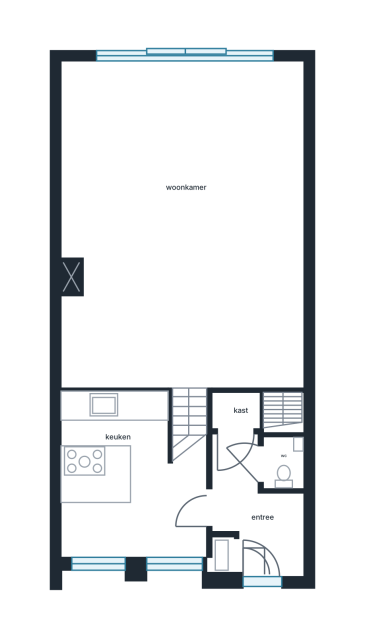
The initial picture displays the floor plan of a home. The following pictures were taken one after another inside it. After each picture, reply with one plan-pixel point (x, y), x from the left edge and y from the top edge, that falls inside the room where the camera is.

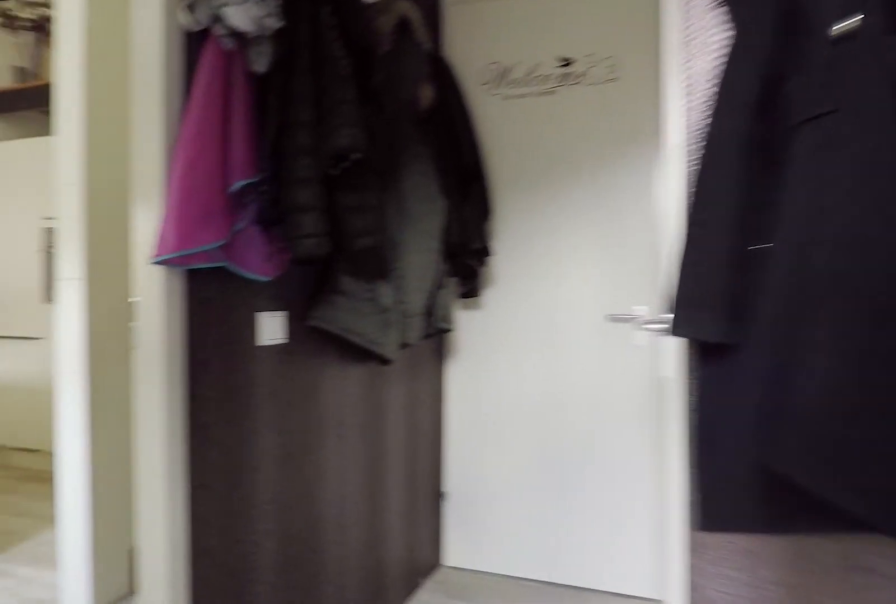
(255, 511)
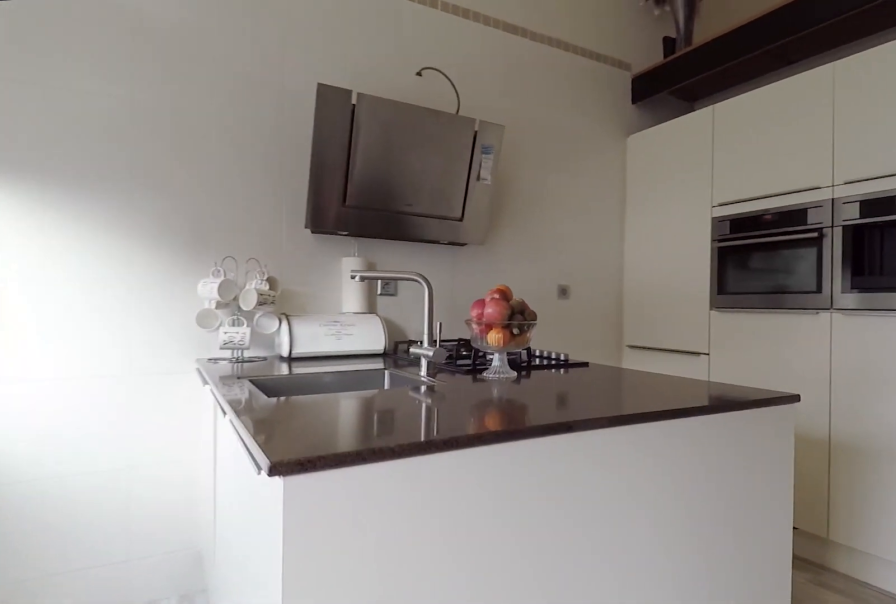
(128, 479)
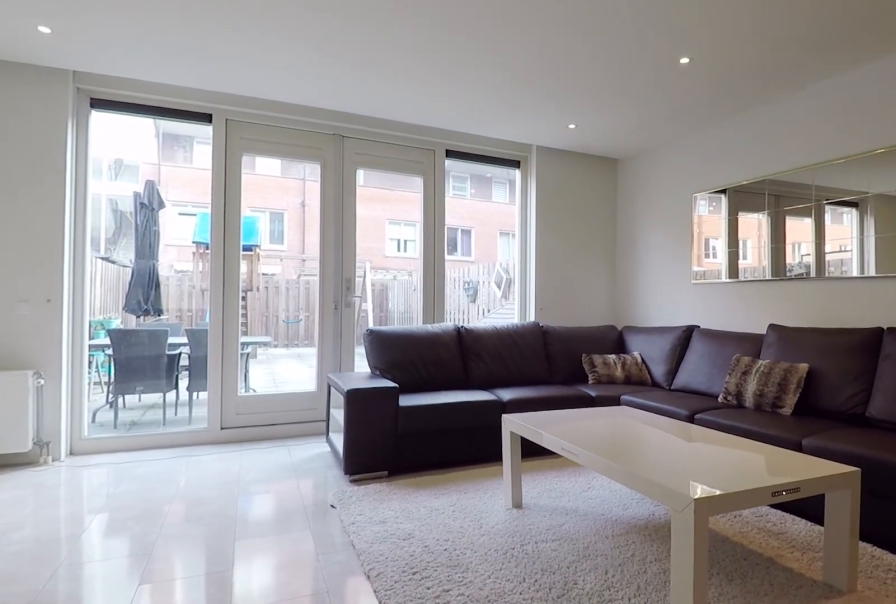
(178, 204)
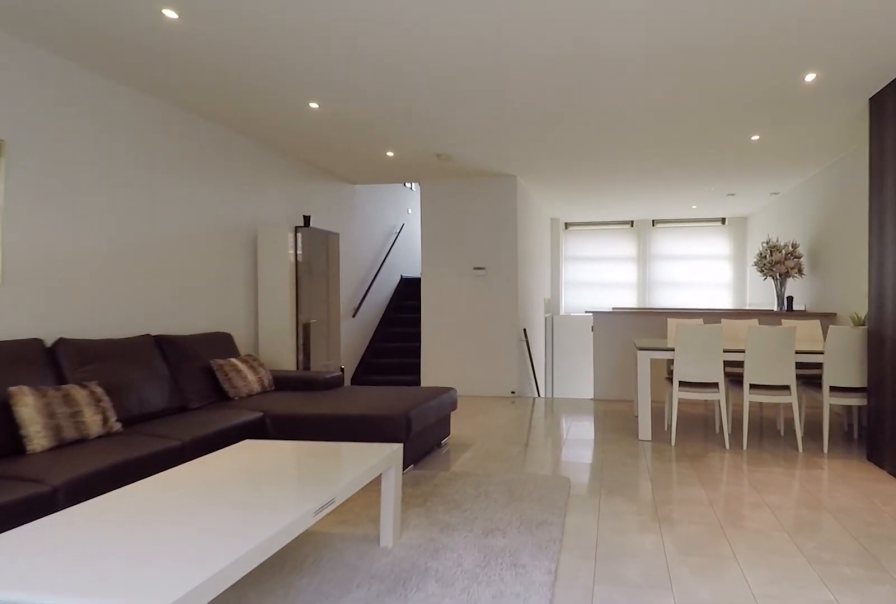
(178, 204)
